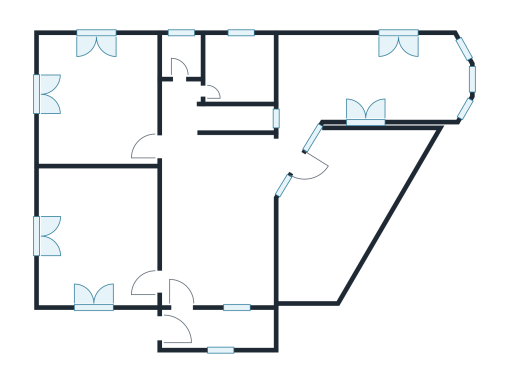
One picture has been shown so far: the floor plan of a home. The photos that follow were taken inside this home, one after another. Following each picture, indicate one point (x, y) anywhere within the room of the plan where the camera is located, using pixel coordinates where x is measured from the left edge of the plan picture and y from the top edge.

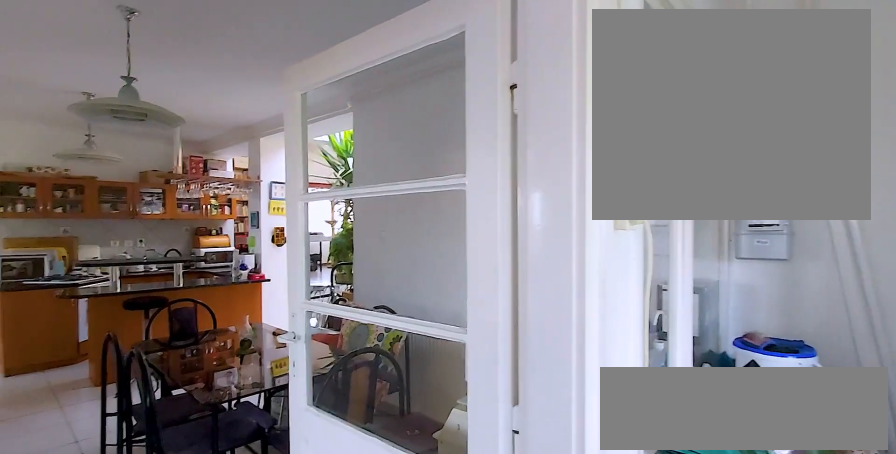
(218, 332)
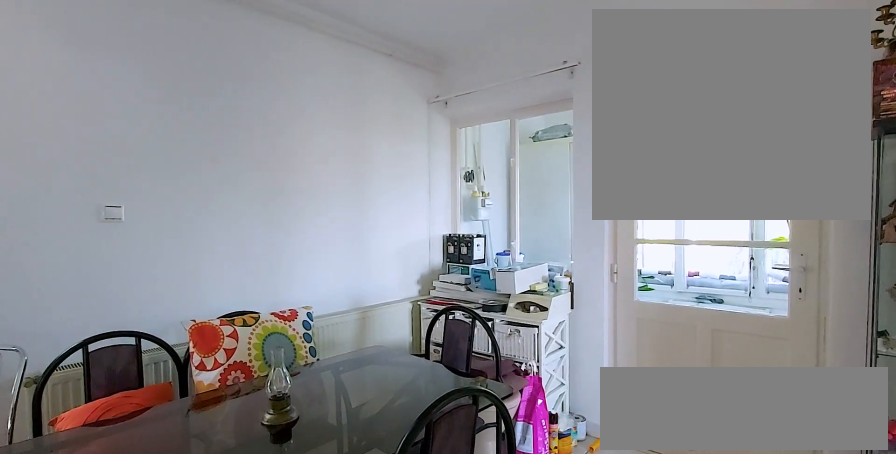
(218, 227)
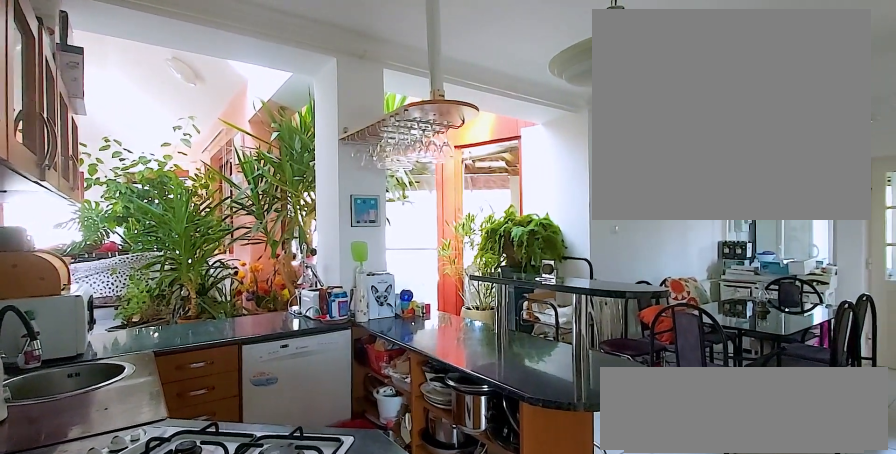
(218, 227)
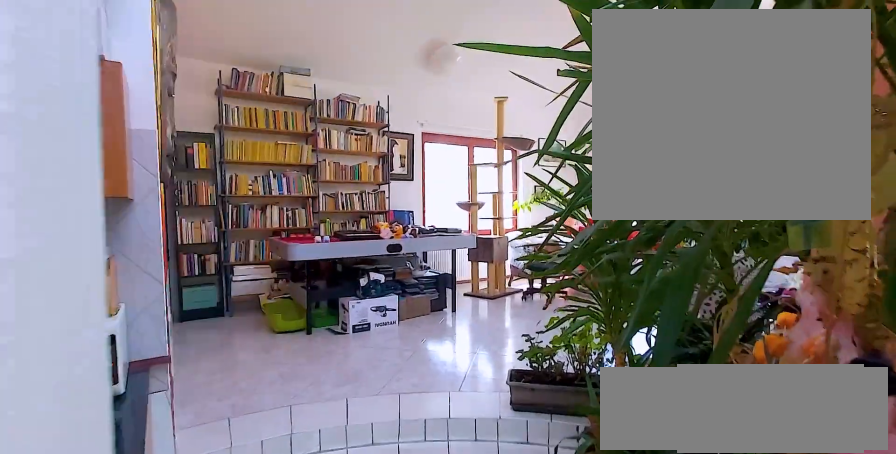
(379, 78)
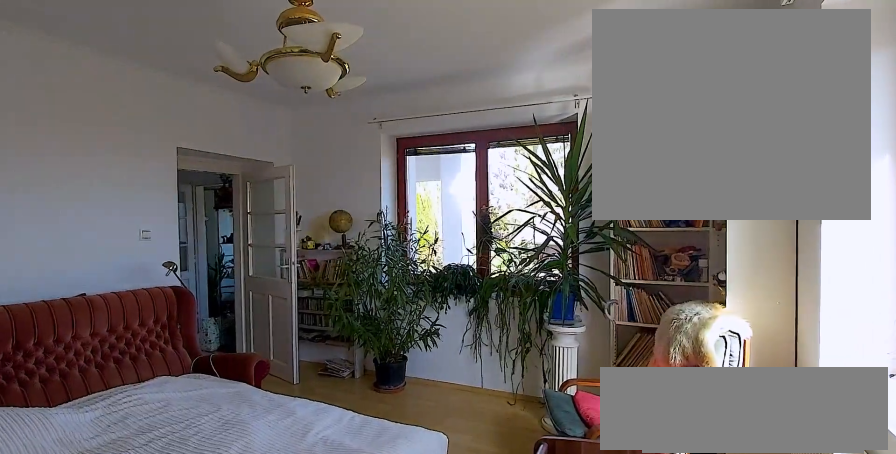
(100, 241)
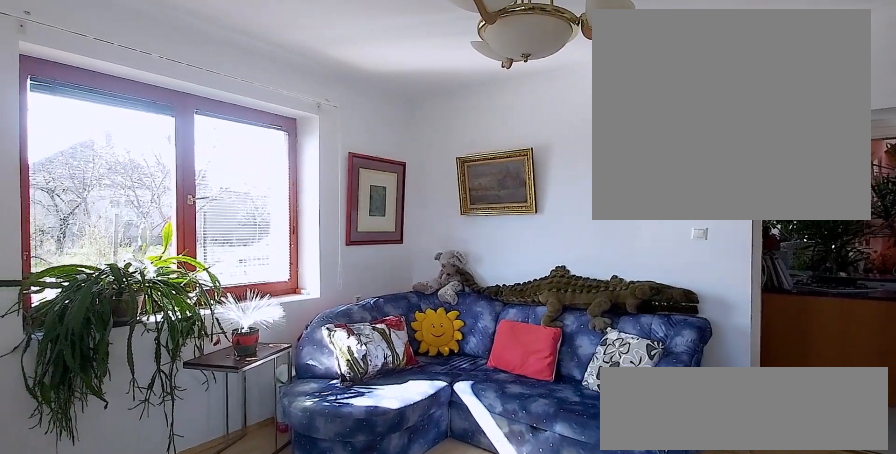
(100, 104)
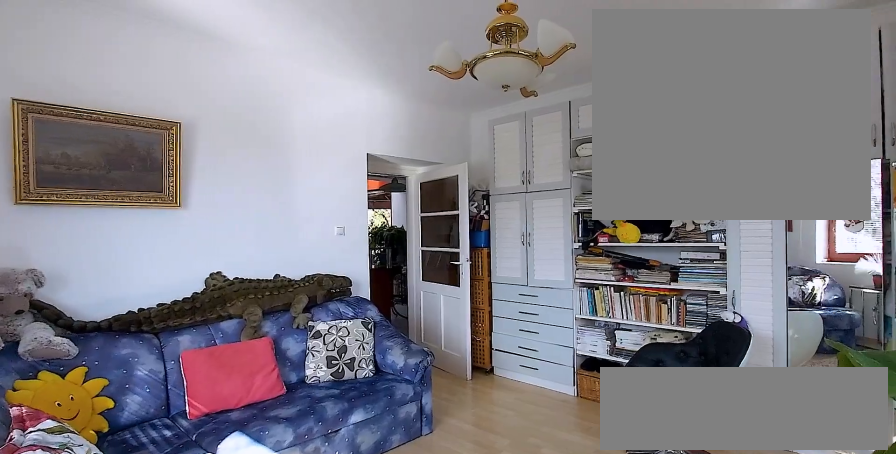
(100, 104)
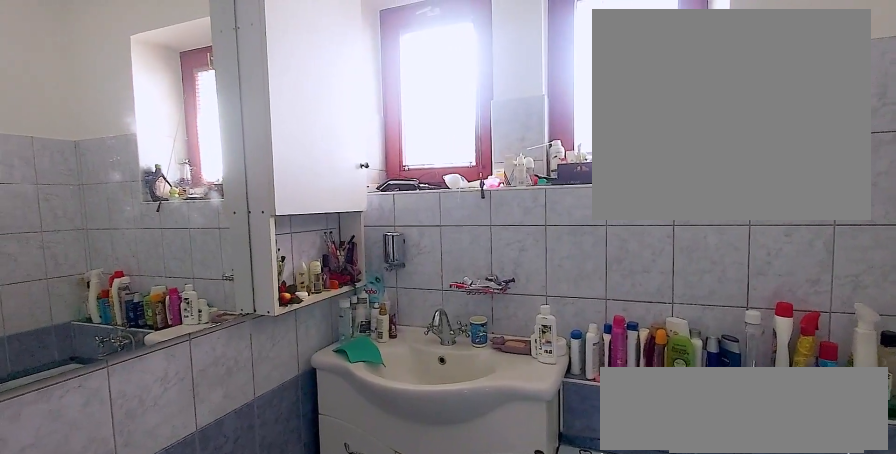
(241, 72)
